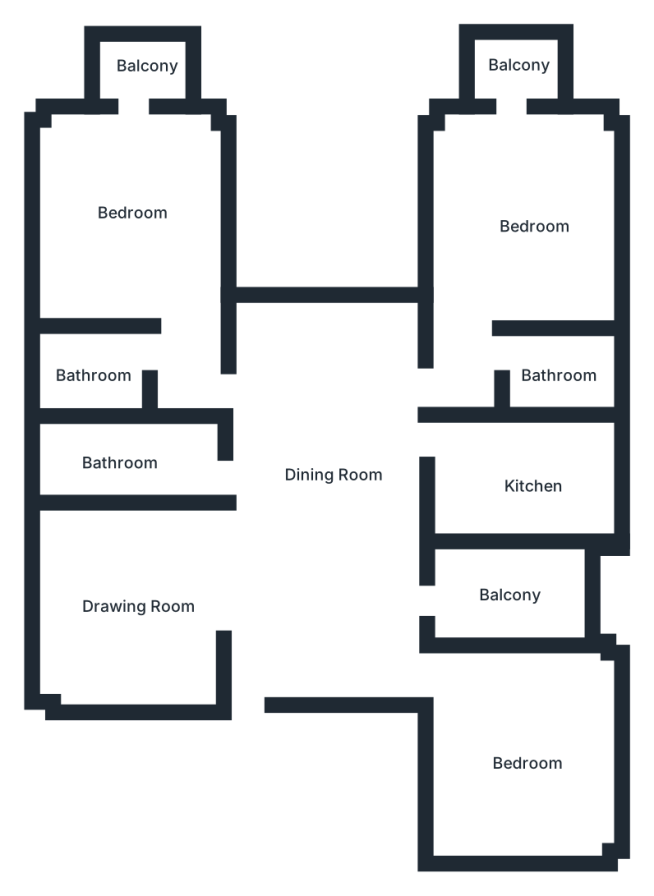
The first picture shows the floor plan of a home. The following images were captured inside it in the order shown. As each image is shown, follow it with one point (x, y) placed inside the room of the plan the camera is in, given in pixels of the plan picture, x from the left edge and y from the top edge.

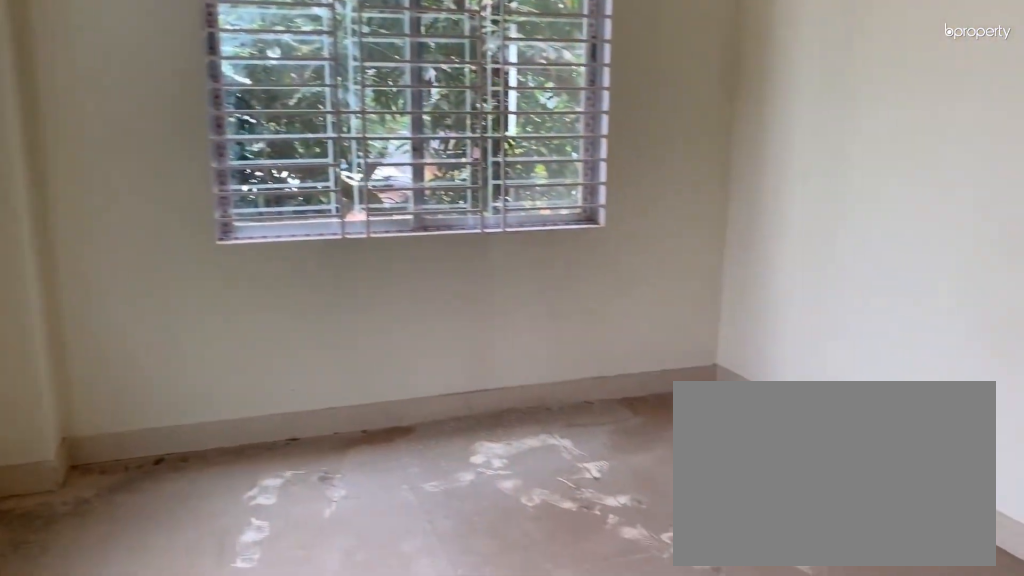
(516, 757)
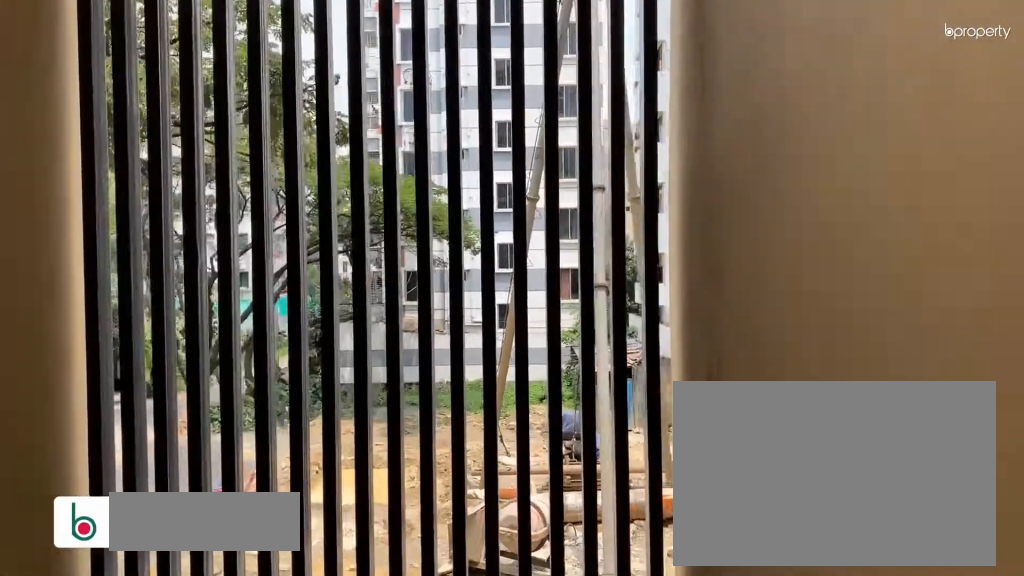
(512, 594)
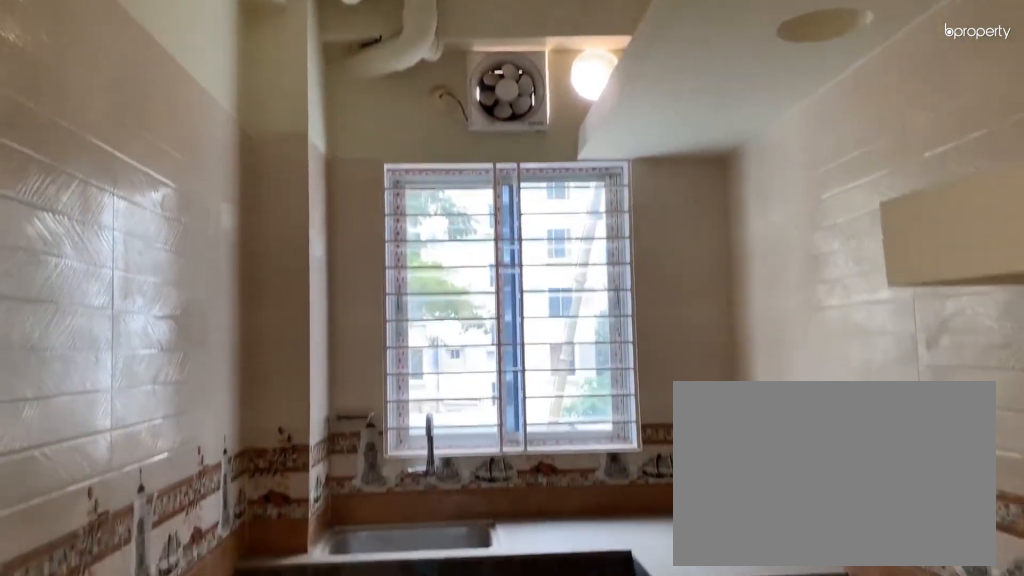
(509, 472)
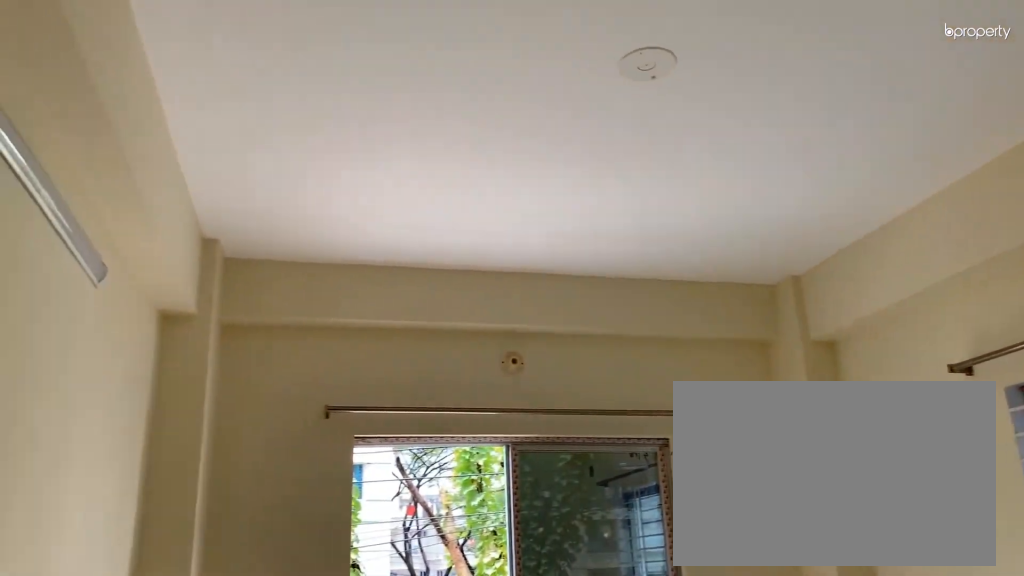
(519, 218)
